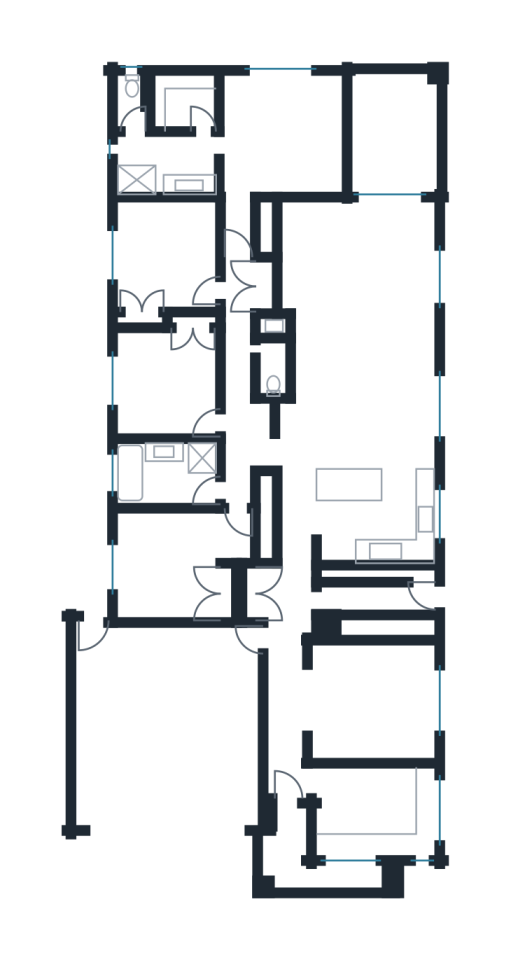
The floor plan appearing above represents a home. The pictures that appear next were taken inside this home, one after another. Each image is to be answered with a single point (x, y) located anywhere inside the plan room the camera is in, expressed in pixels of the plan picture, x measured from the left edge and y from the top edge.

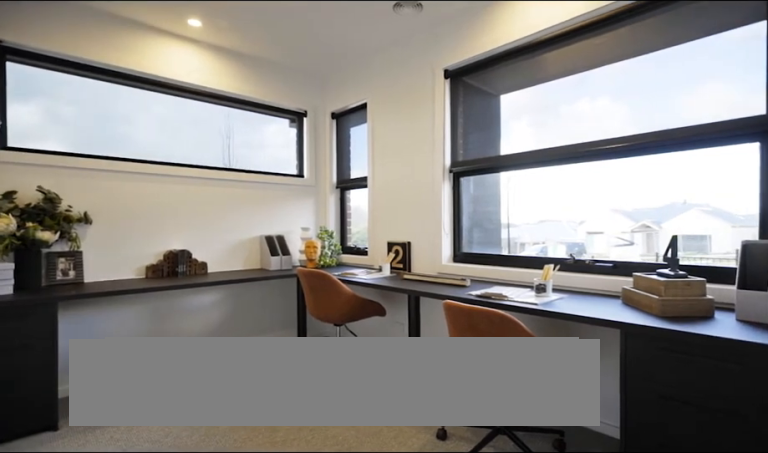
(376, 810)
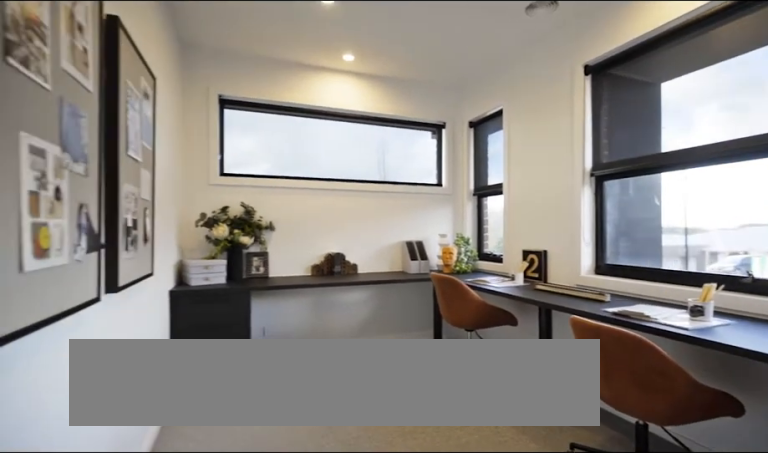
(376, 810)
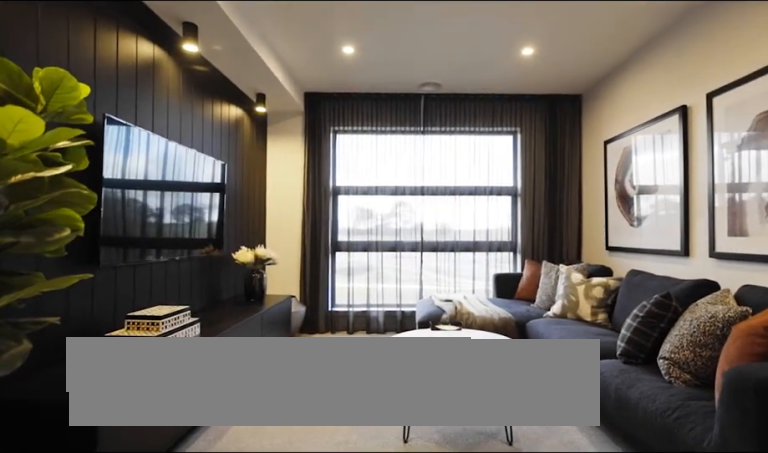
(373, 700)
